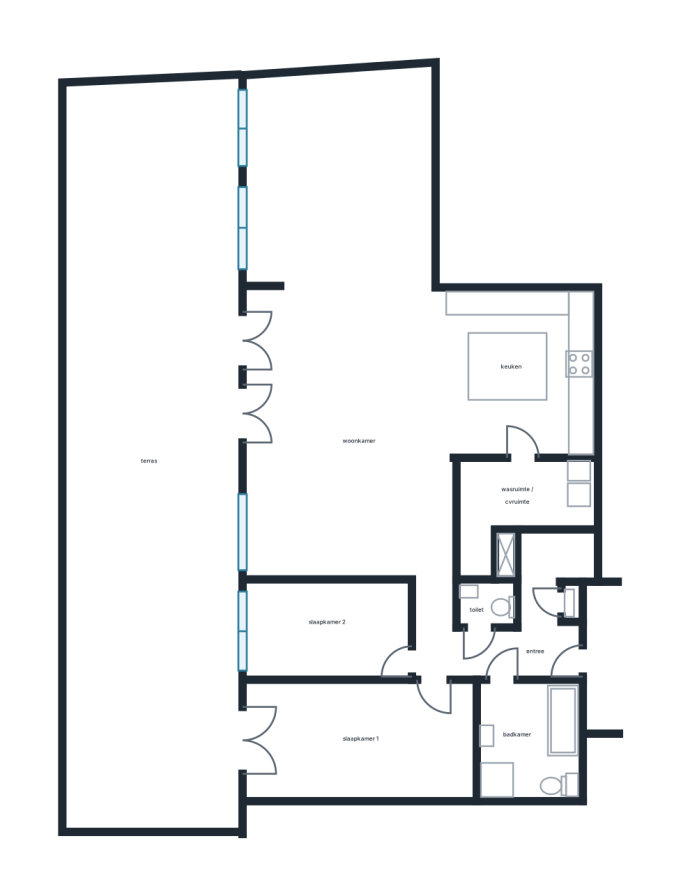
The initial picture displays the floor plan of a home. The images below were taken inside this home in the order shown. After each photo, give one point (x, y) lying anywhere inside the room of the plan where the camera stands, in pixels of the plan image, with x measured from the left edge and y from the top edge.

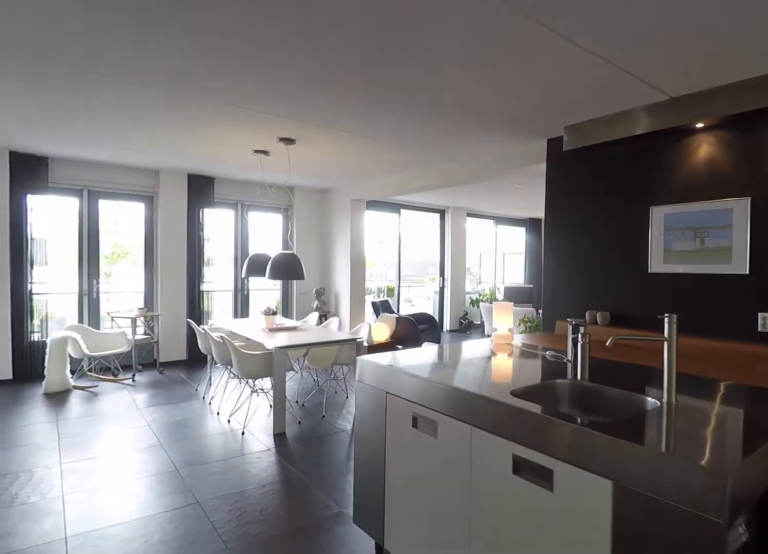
(512, 371)
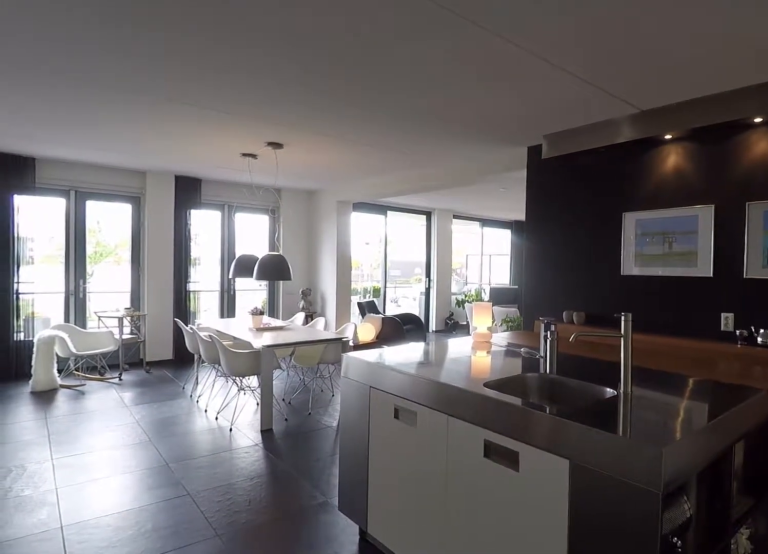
(512, 371)
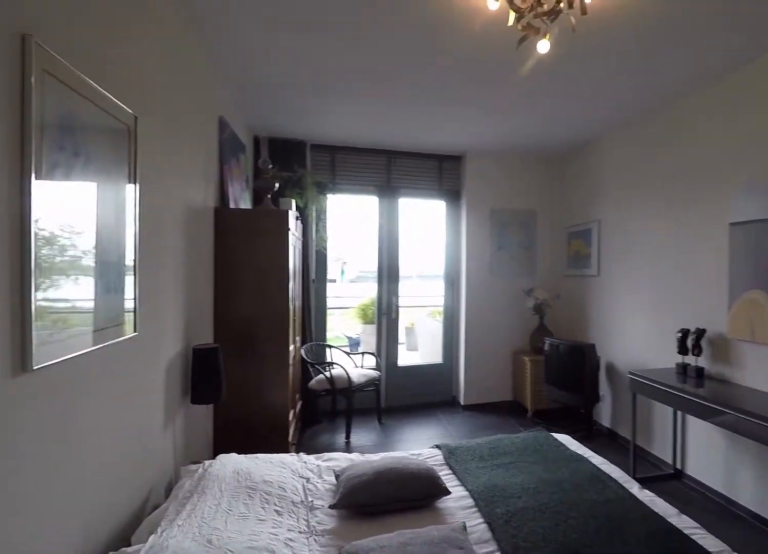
(360, 739)
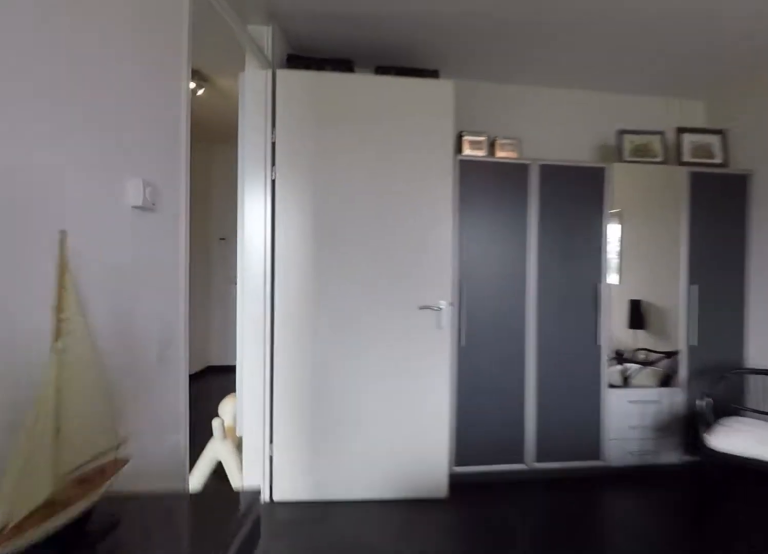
(360, 739)
